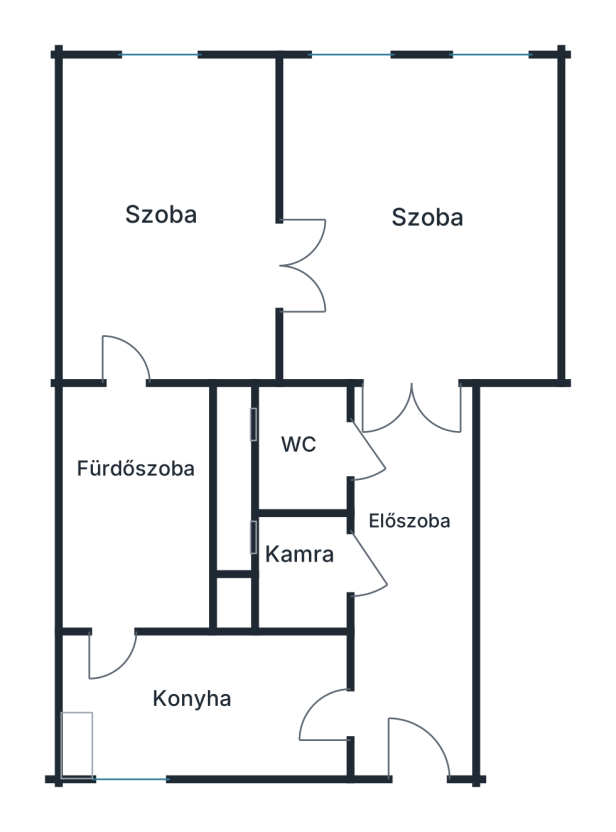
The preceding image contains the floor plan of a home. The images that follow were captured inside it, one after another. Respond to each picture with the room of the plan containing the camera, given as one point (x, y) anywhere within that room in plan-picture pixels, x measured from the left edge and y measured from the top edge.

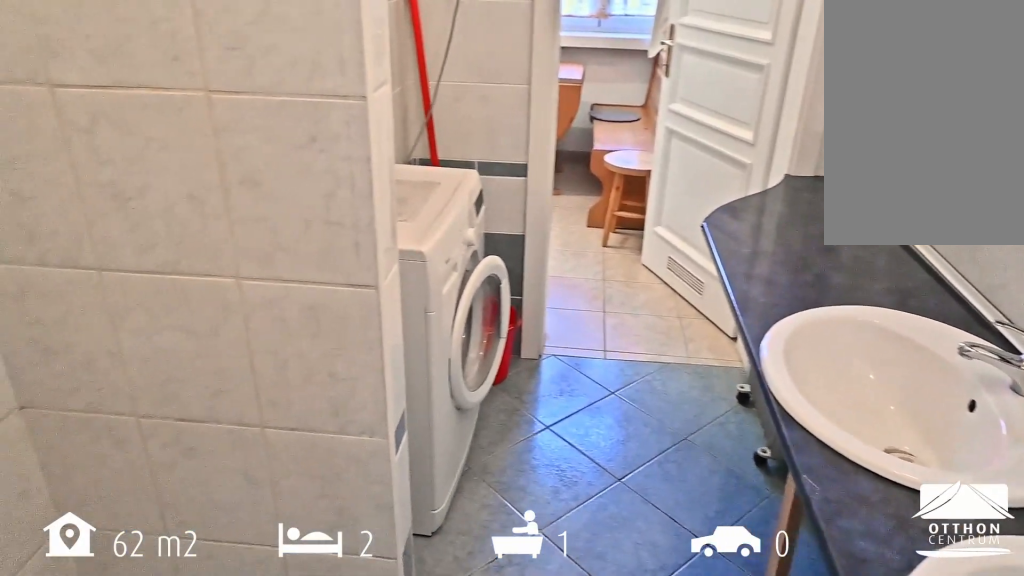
(138, 512)
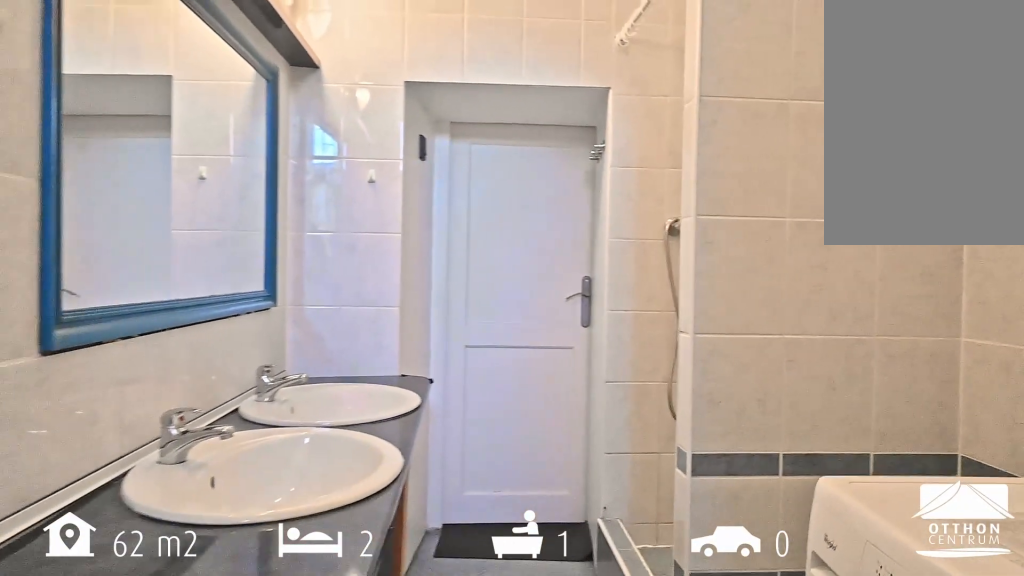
(138, 512)
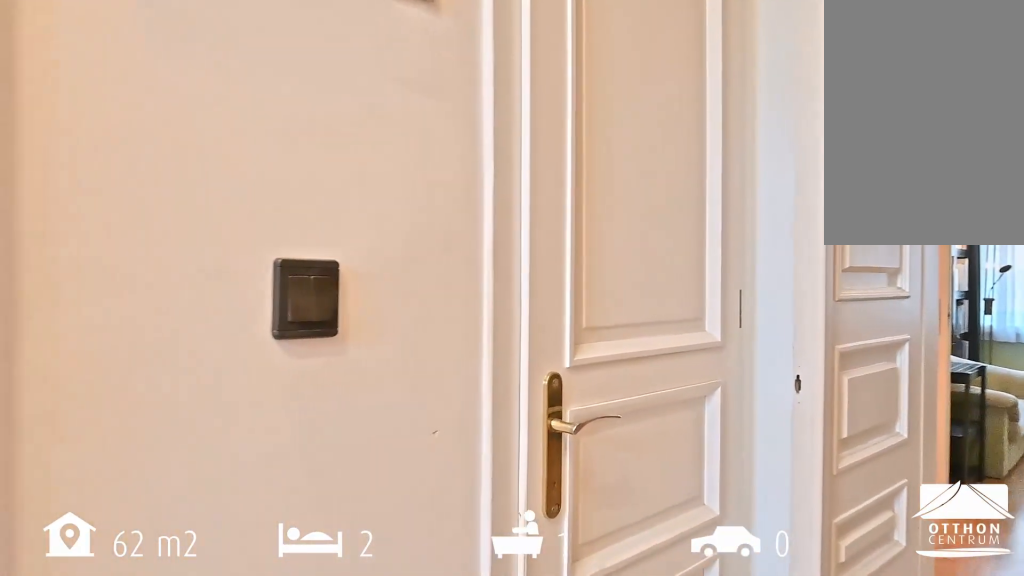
(412, 582)
